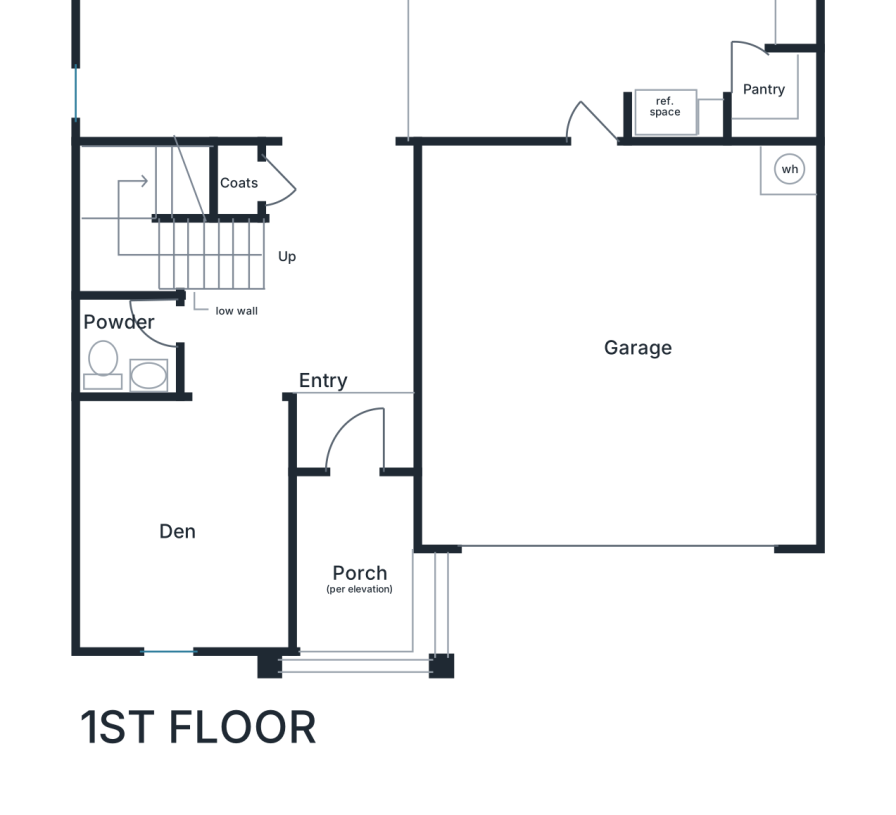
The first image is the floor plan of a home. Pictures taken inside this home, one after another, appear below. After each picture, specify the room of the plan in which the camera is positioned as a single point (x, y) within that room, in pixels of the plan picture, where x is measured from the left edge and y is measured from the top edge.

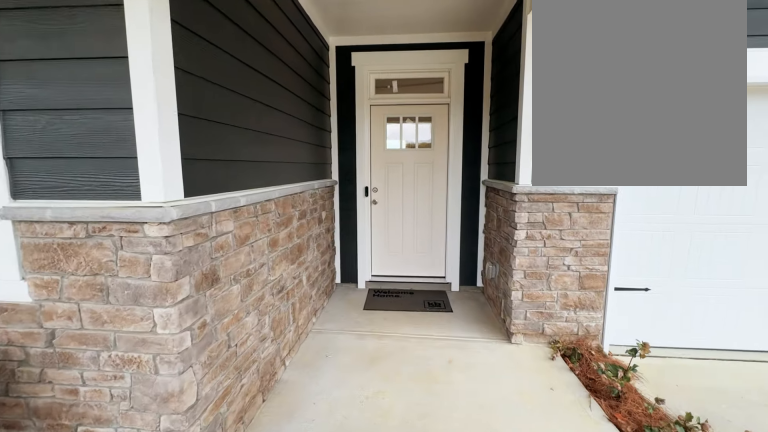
(355, 565)
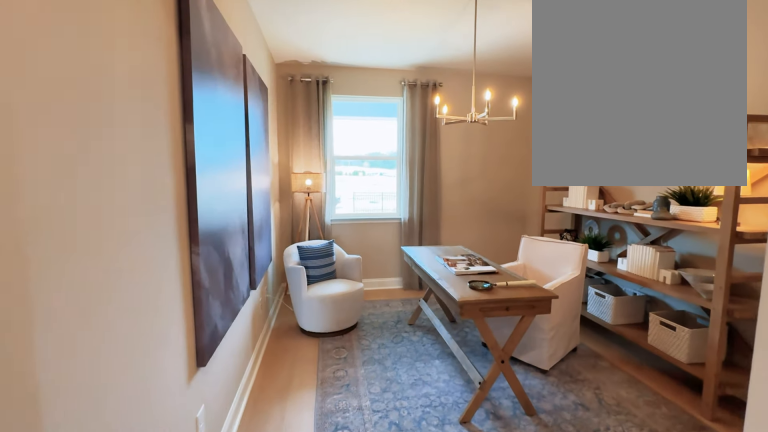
(184, 523)
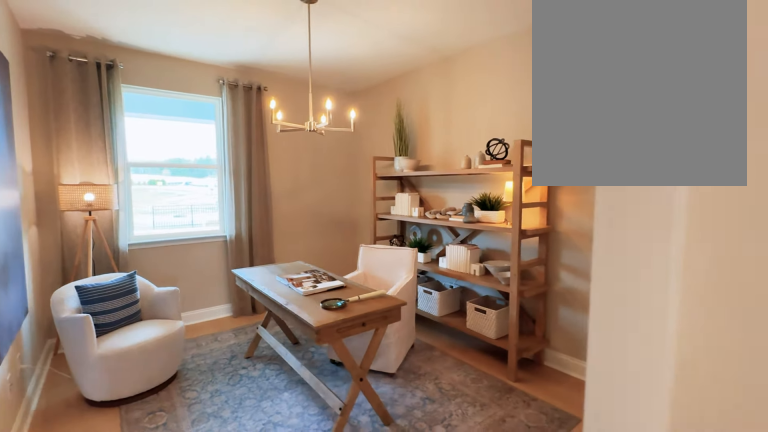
(184, 523)
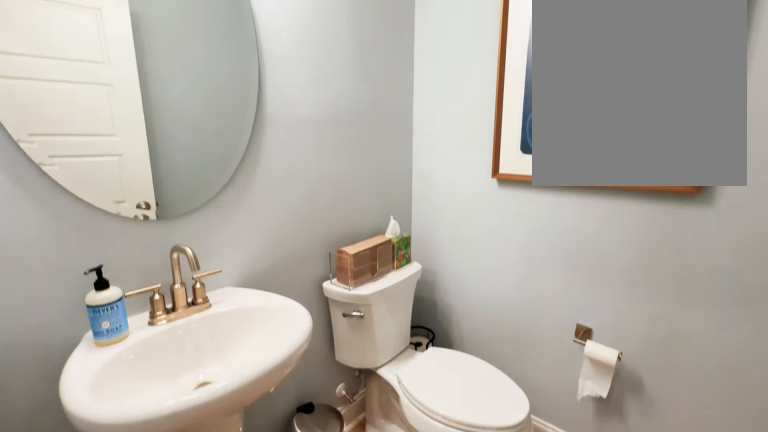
(129, 344)
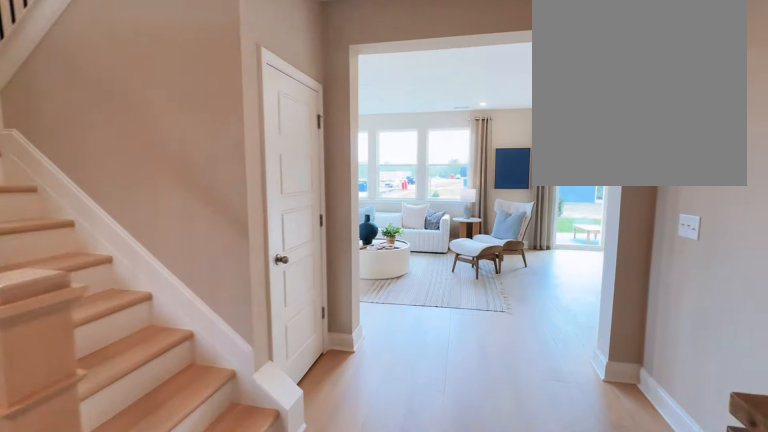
(298, 273)
